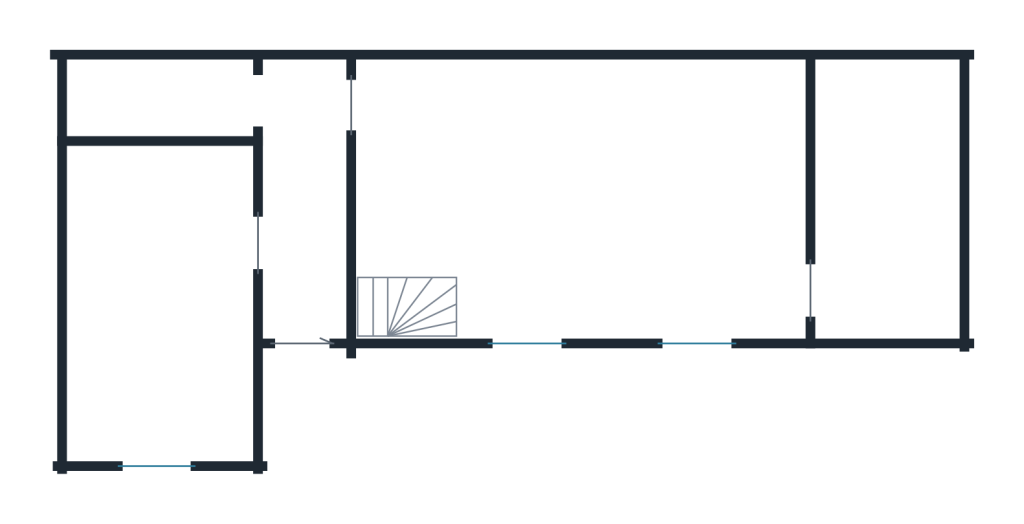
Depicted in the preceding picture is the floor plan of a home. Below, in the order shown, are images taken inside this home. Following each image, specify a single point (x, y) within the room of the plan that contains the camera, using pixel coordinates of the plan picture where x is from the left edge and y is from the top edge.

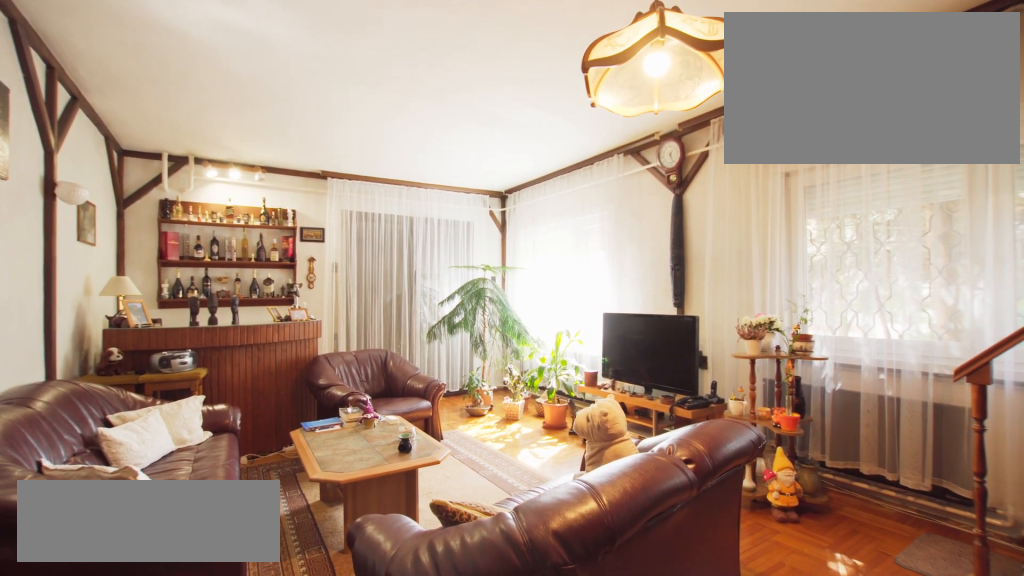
(589, 218)
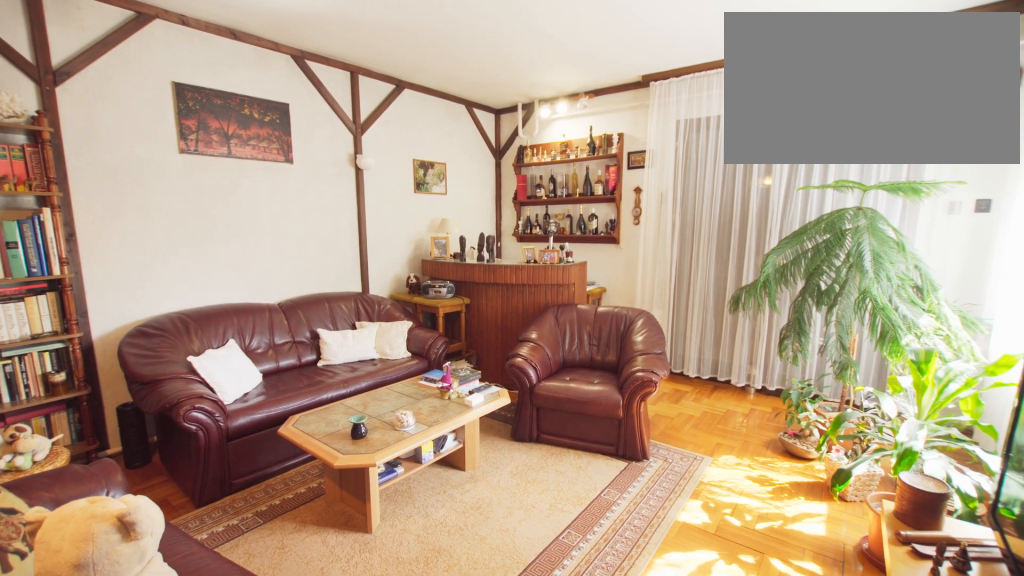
(591, 219)
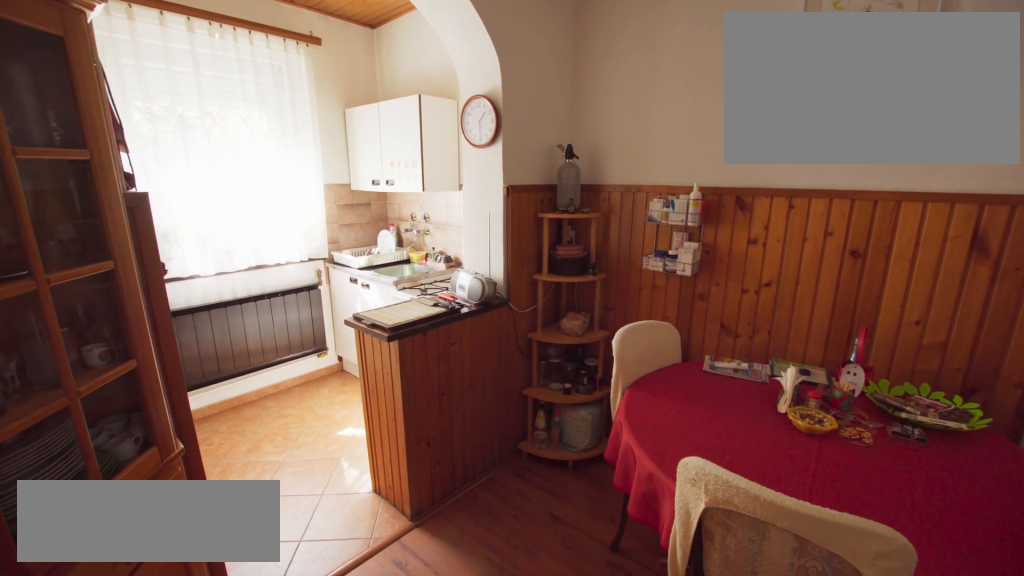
(165, 312)
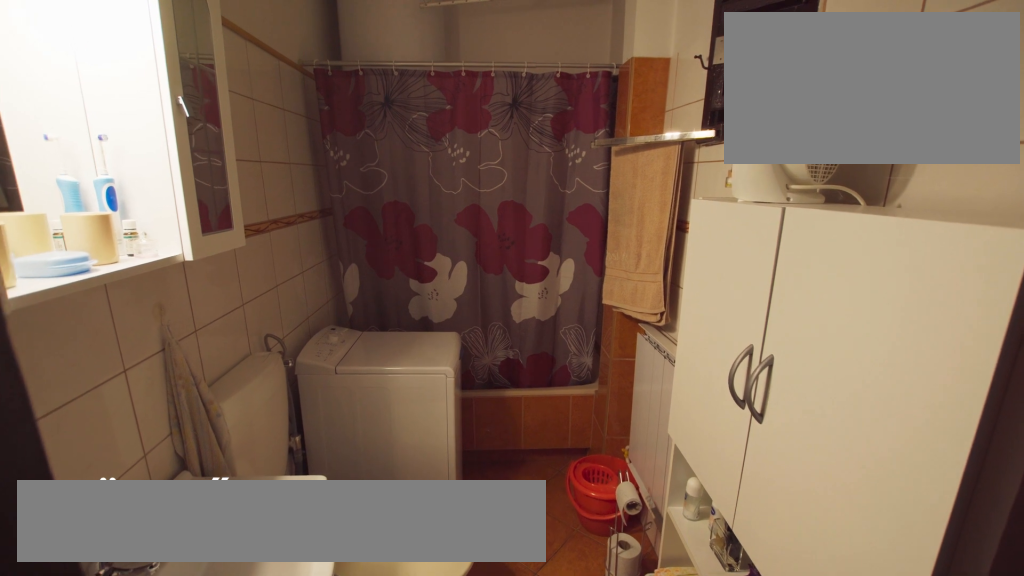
(165, 99)
